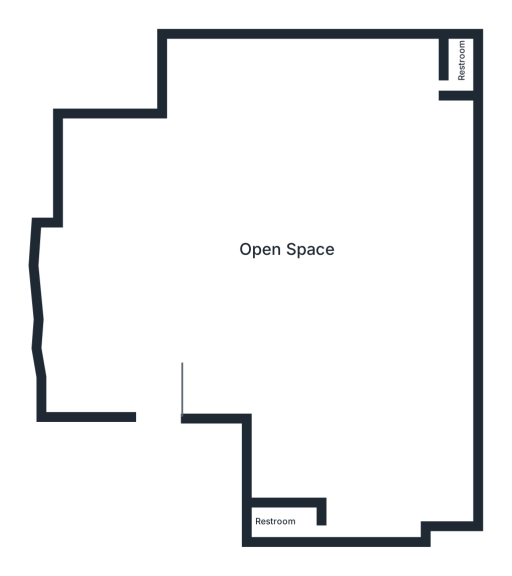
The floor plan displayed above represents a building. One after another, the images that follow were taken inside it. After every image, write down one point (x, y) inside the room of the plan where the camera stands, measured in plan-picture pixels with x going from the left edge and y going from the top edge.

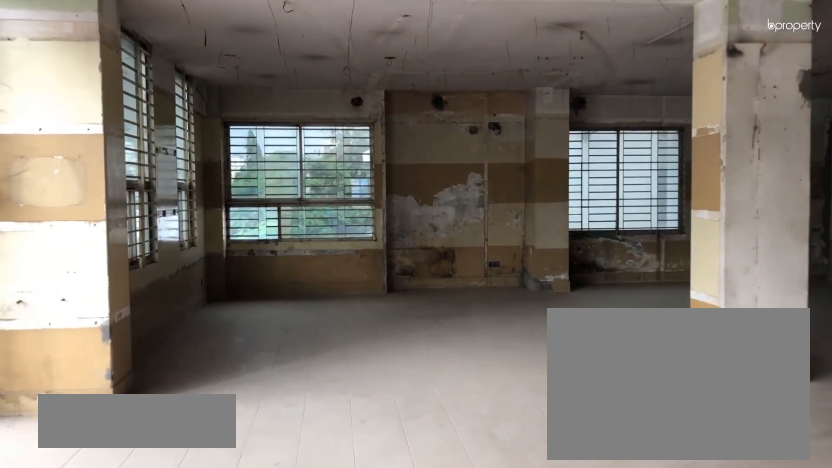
(111, 272)
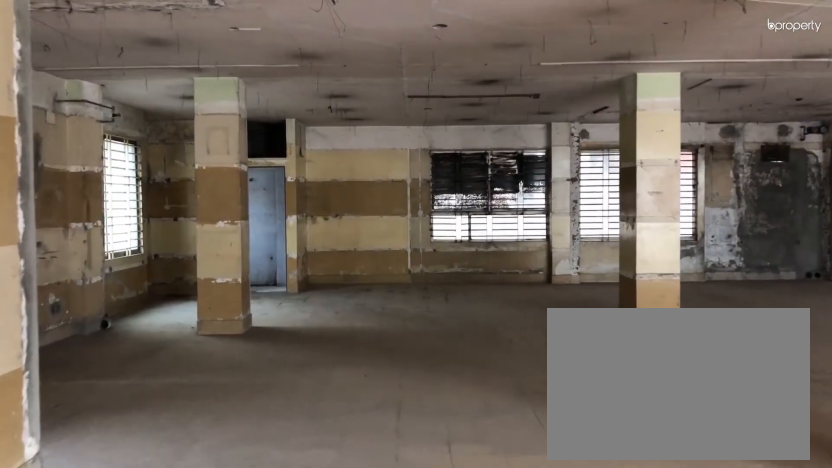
(297, 121)
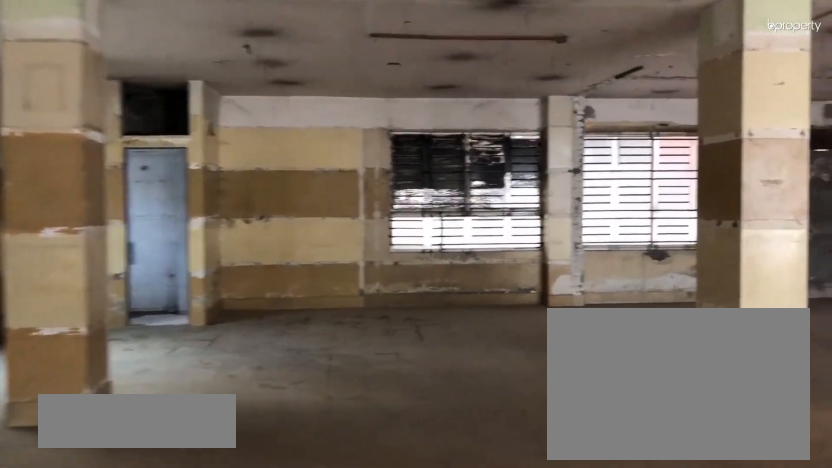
(372, 163)
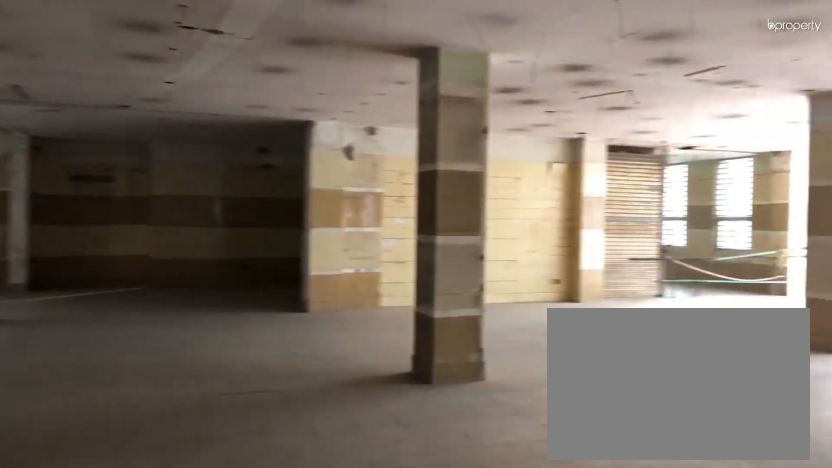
(307, 273)
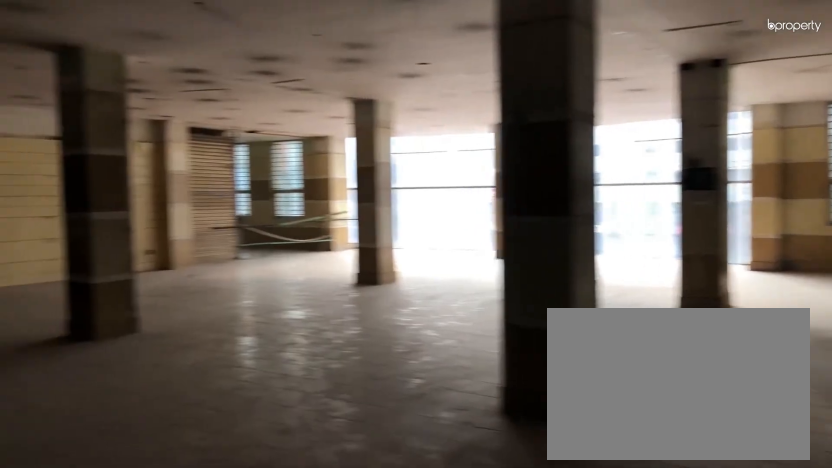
(301, 259)
